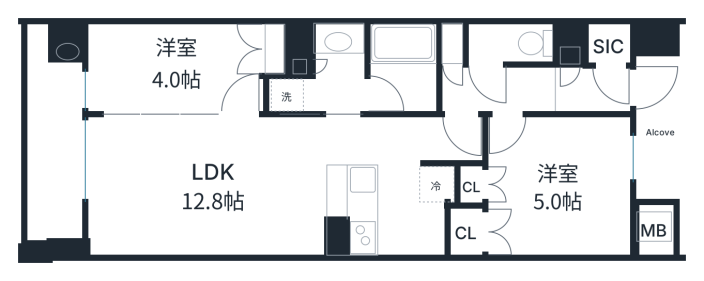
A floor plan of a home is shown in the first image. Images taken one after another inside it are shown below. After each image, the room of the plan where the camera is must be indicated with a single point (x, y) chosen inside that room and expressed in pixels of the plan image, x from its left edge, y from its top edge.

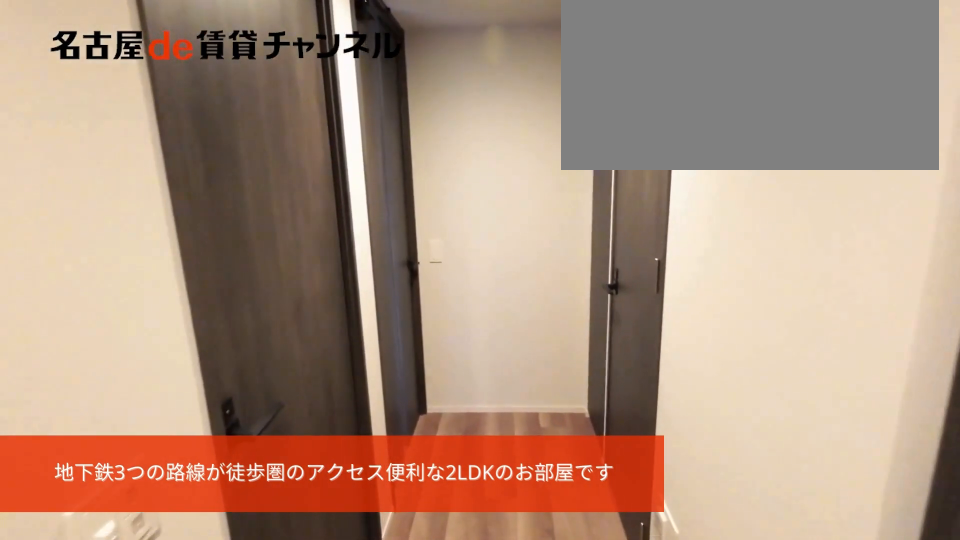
(611, 89)
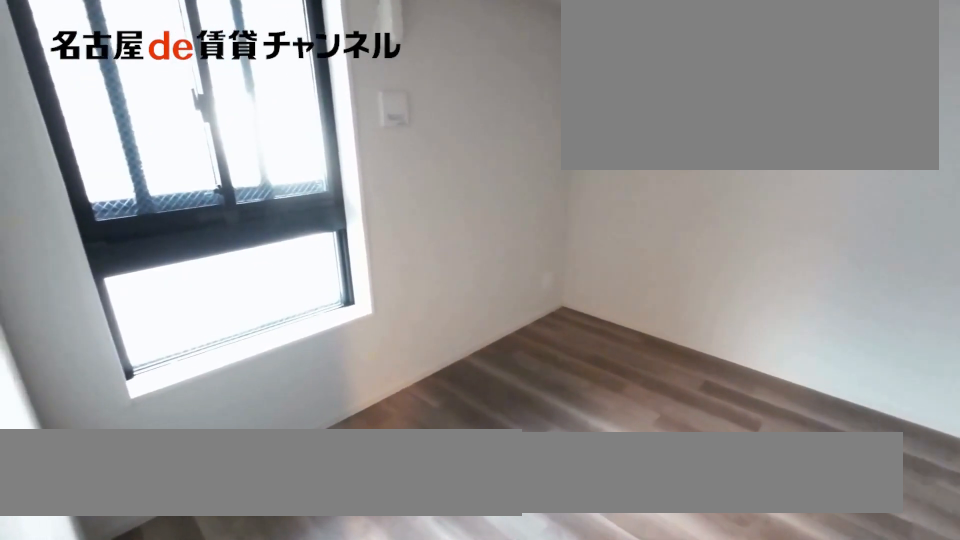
(557, 183)
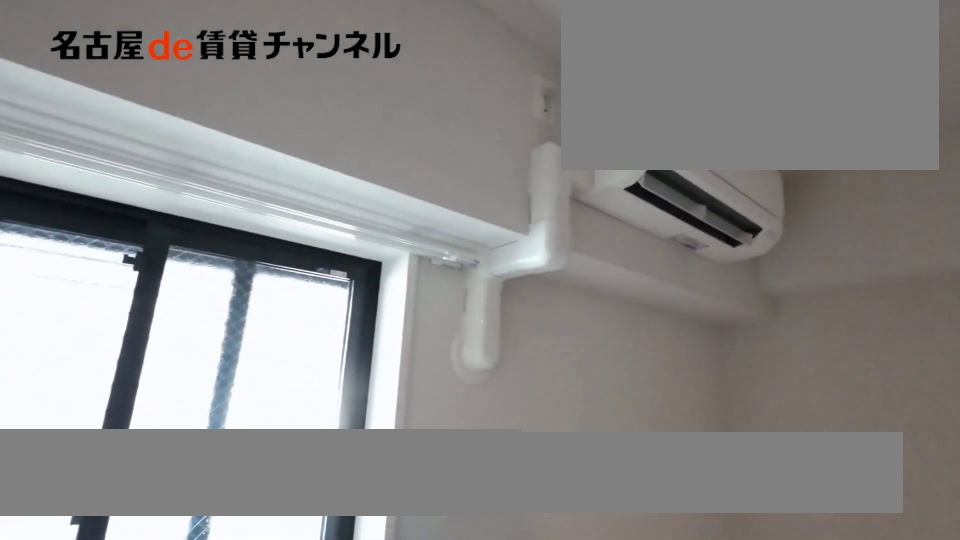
(557, 183)
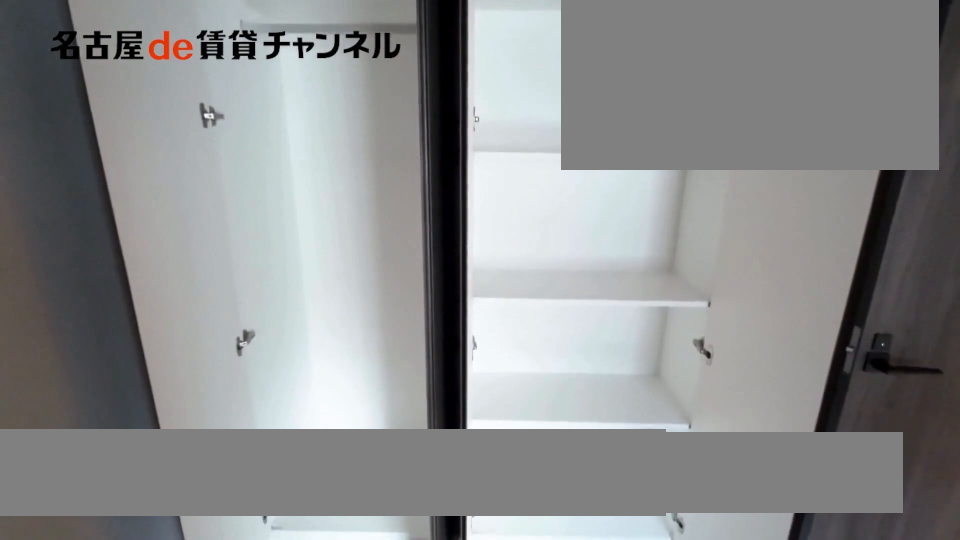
(468, 212)
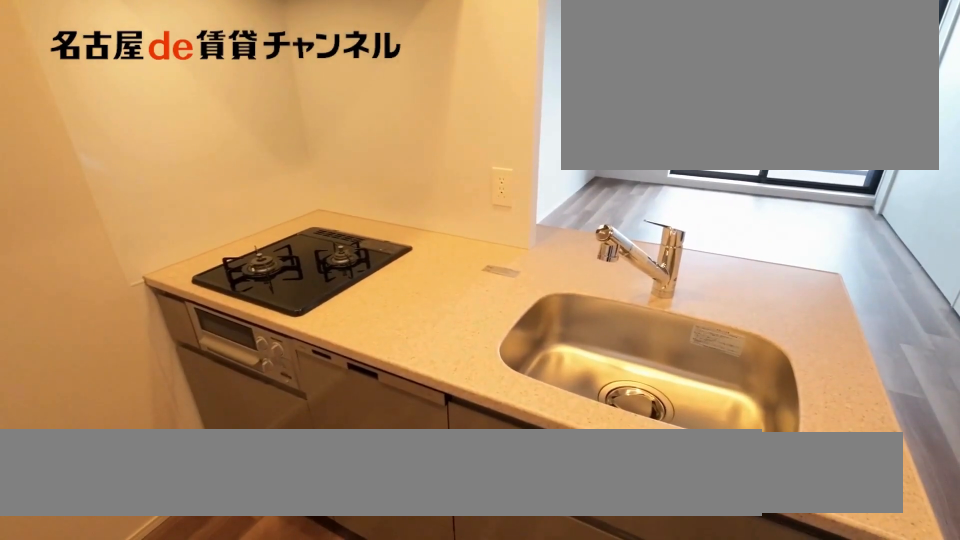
(382, 210)
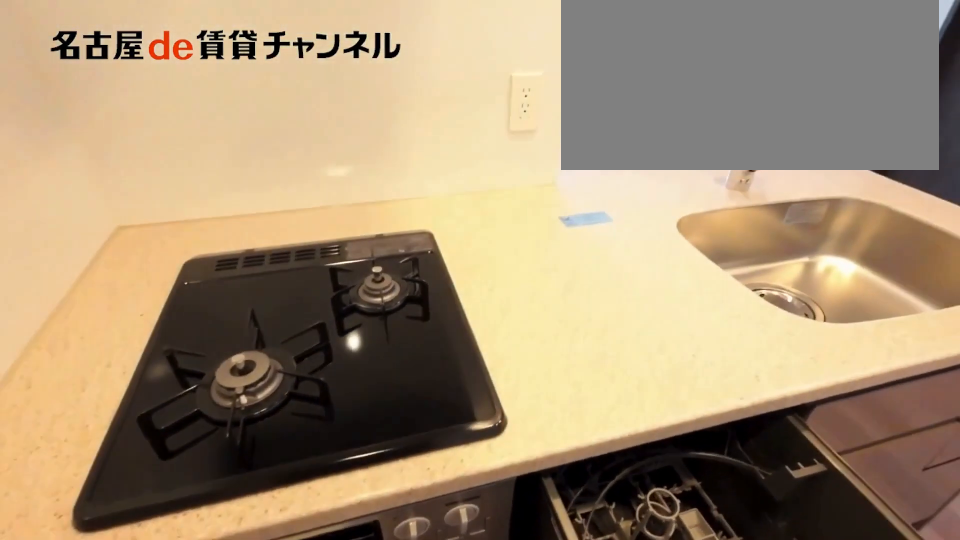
(382, 210)
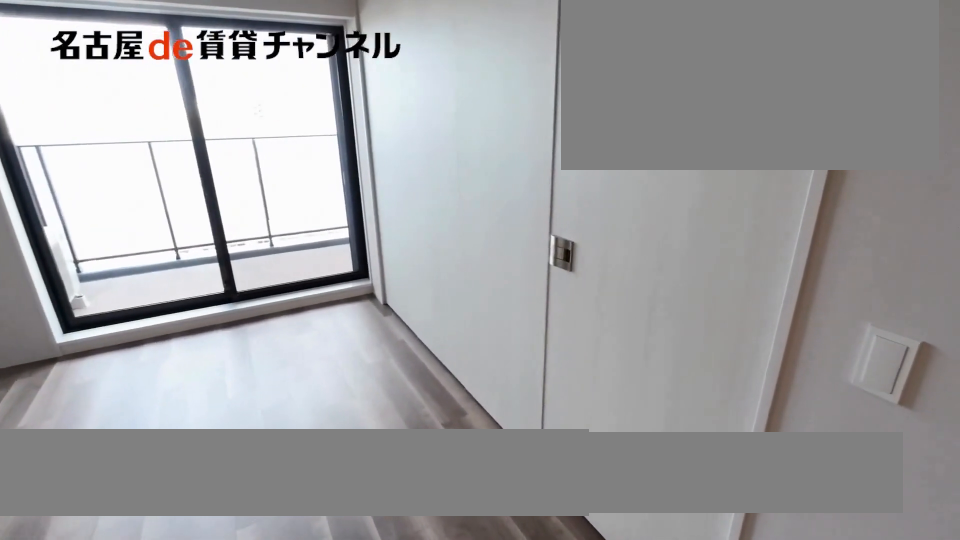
(203, 184)
